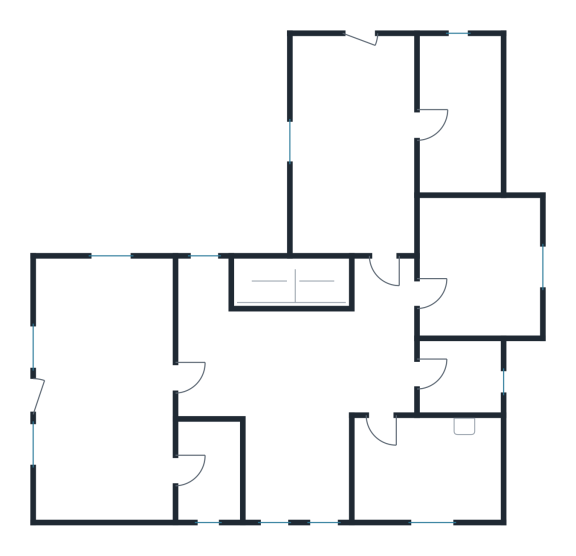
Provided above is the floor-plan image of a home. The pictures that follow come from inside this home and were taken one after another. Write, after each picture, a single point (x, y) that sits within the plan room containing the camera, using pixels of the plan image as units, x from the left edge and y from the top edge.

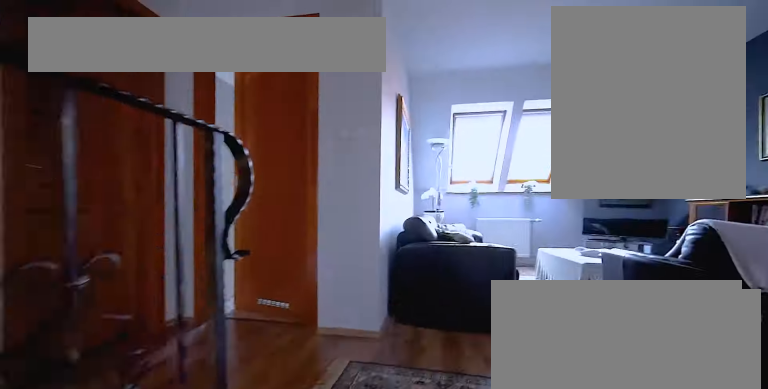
(287, 286)
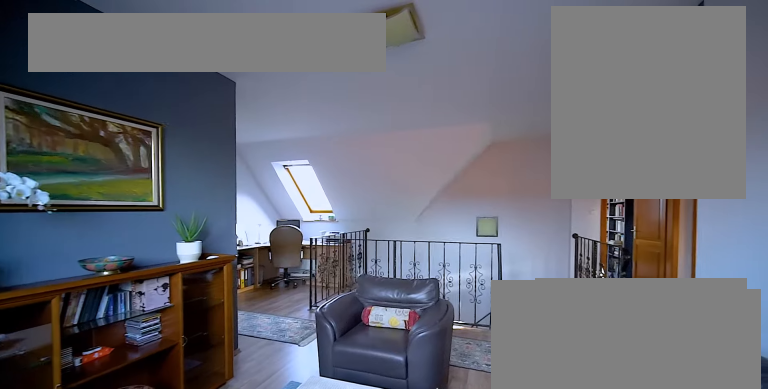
(296, 405)
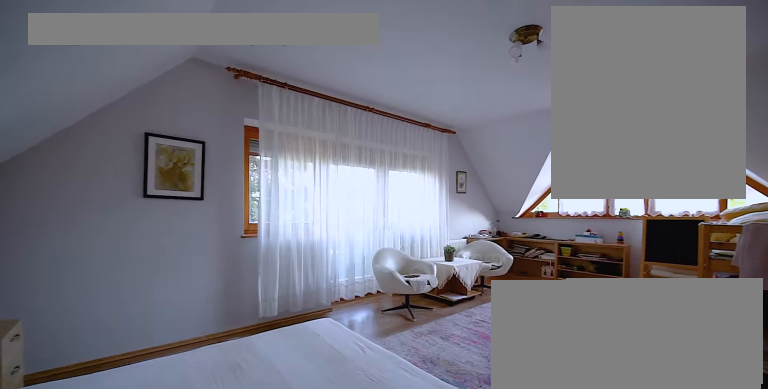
(106, 391)
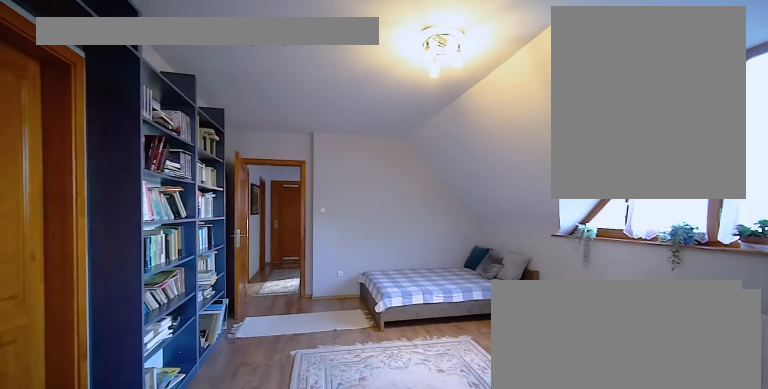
(355, 148)
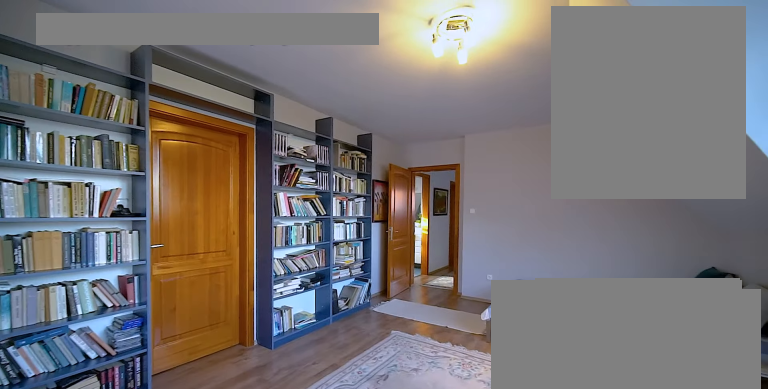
(355, 148)
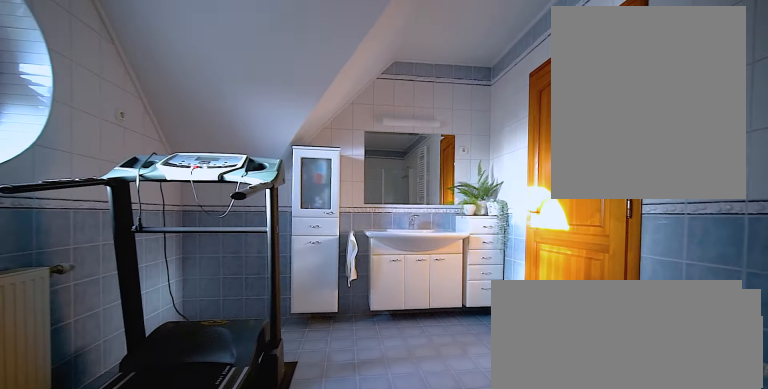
(479, 274)
